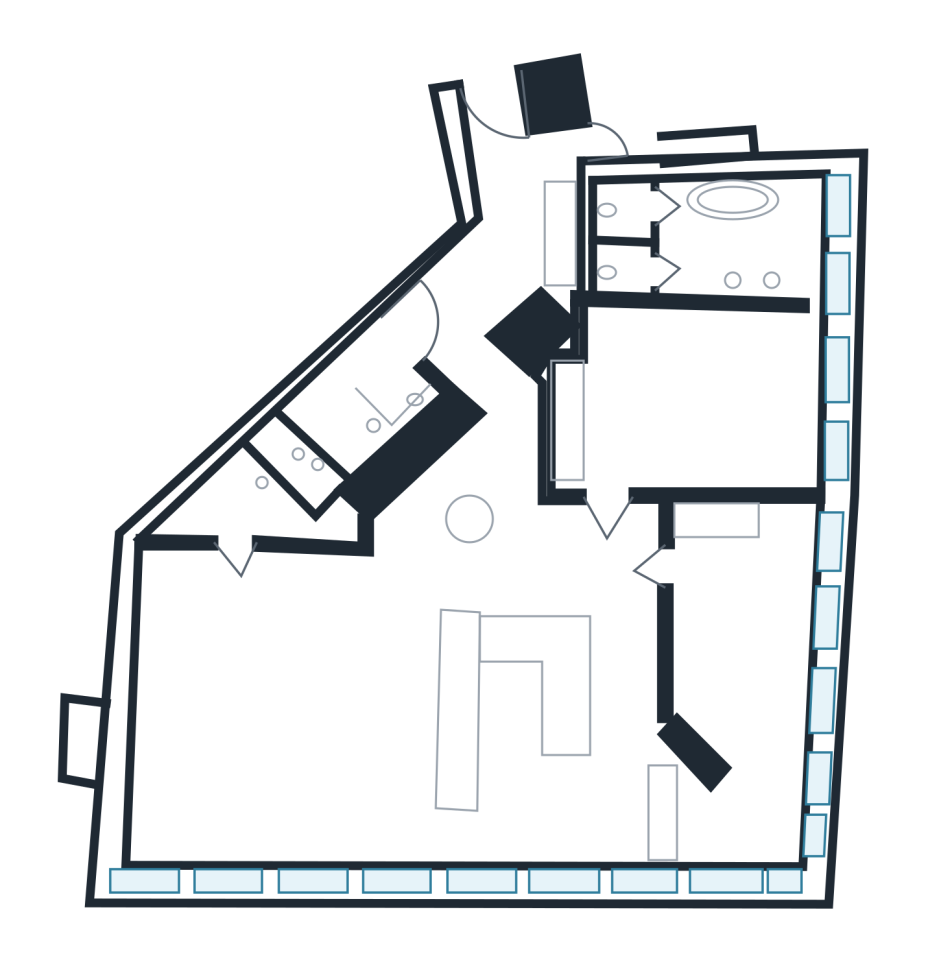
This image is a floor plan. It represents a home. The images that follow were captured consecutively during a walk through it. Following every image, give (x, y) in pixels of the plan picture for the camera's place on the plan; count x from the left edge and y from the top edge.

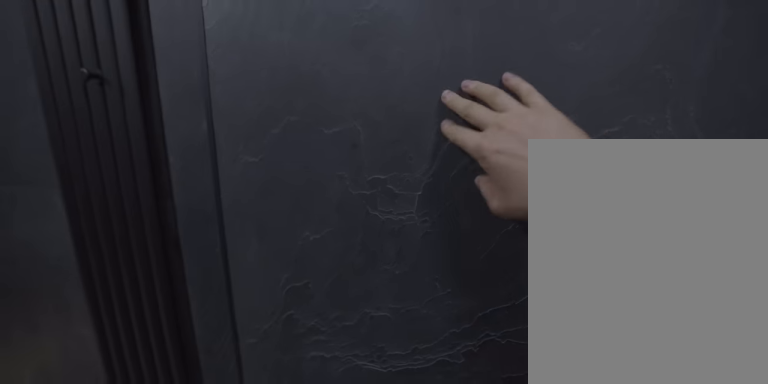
(387, 380)
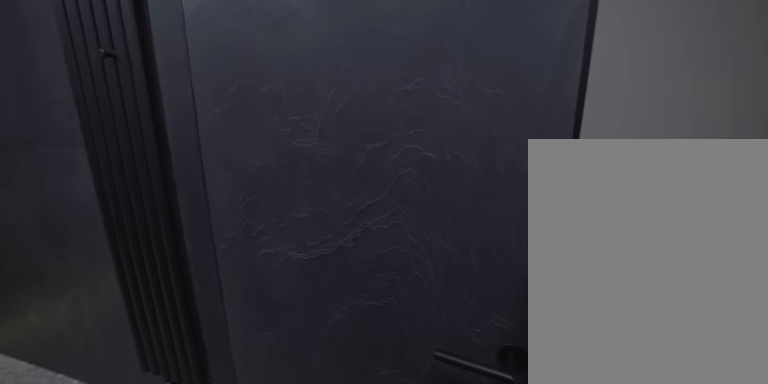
(387, 380)
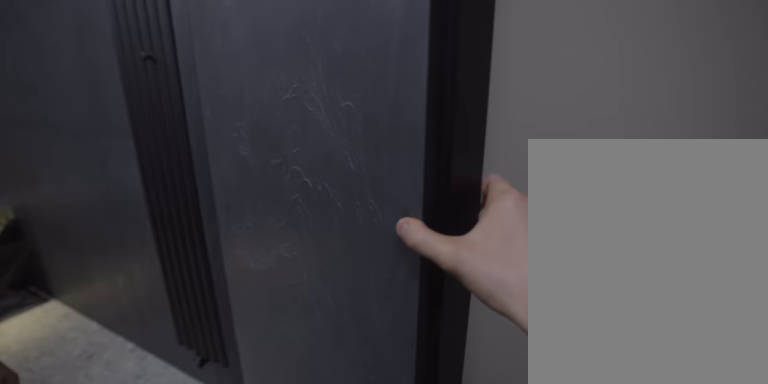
(387, 376)
